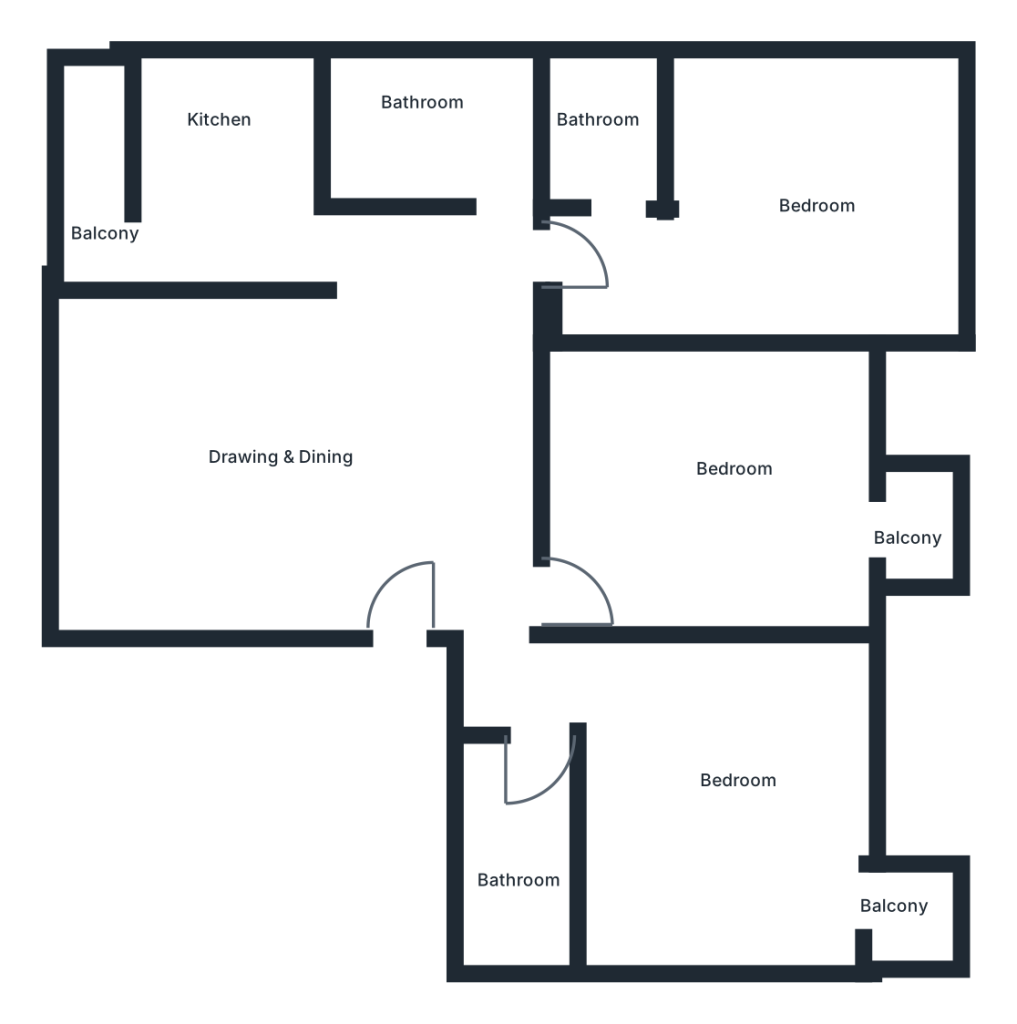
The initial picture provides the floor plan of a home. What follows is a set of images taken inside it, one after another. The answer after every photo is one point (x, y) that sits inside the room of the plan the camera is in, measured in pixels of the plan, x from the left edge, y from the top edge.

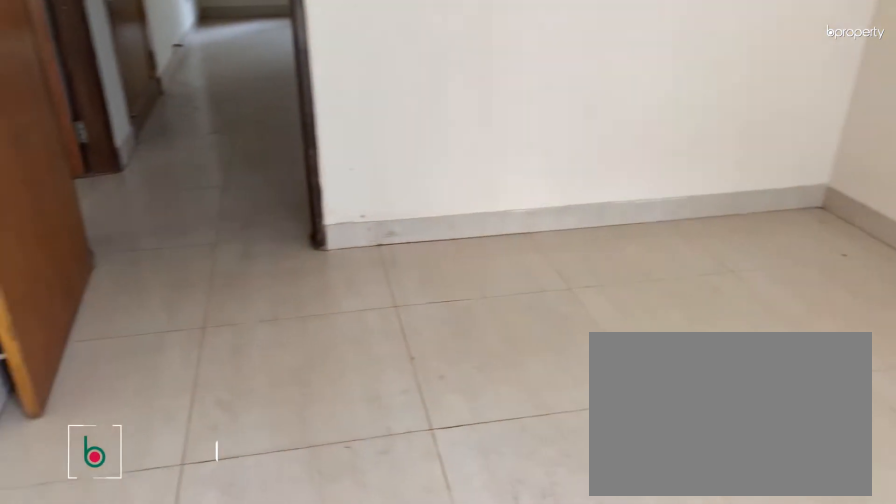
(755, 524)
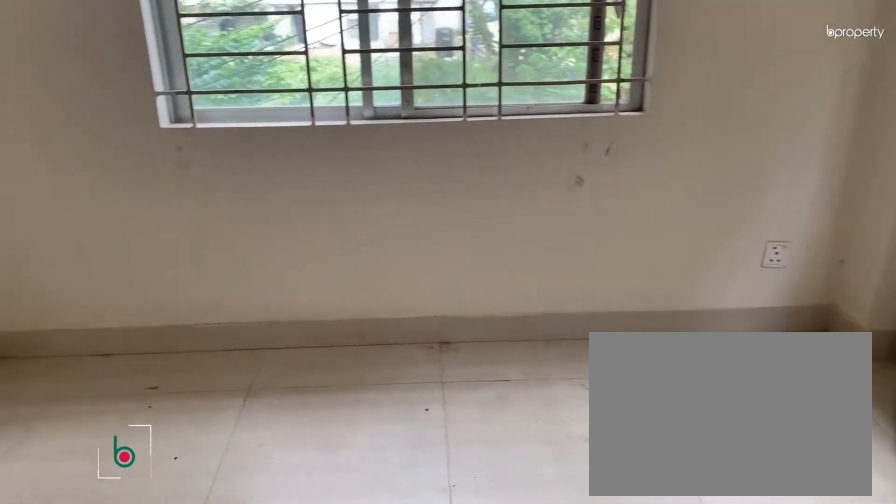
(788, 211)
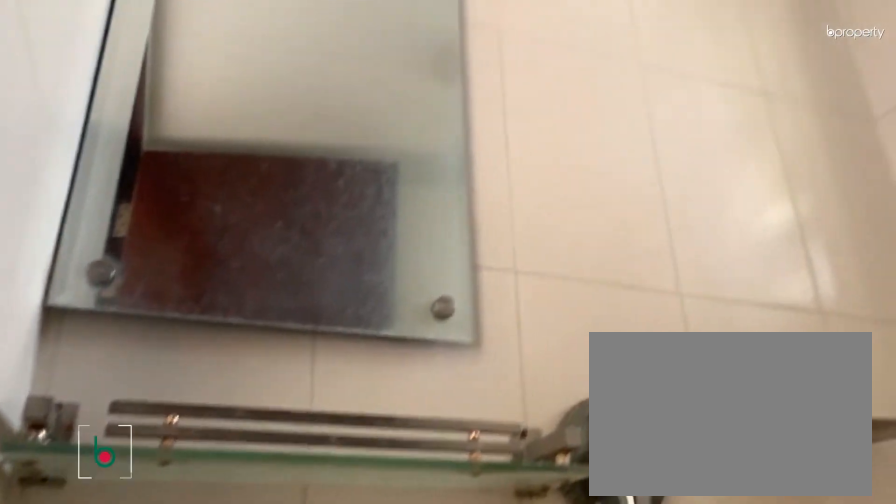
(614, 147)
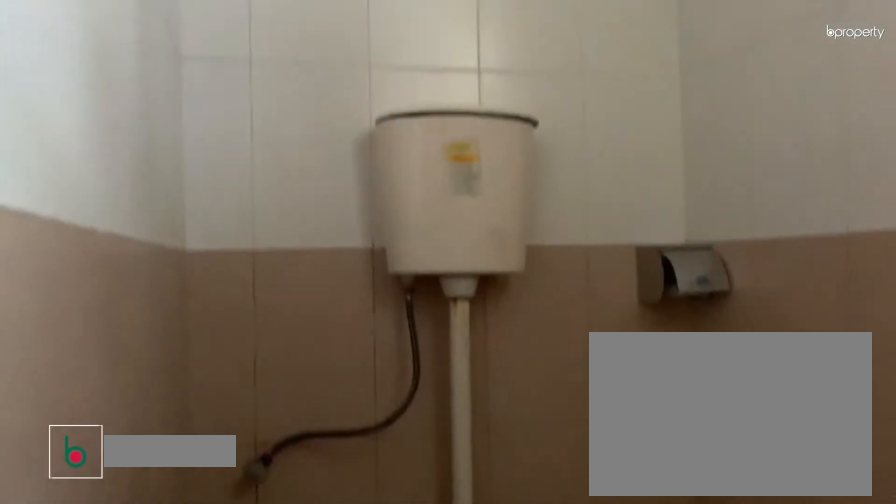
(465, 126)
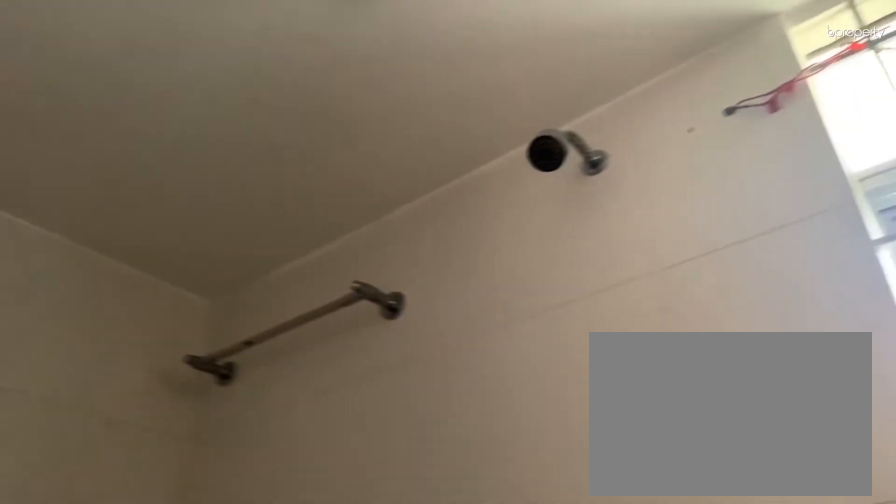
(465, 126)
